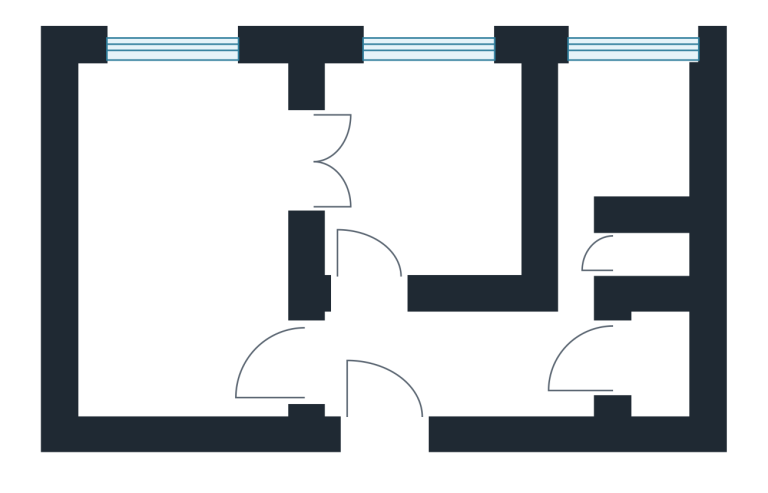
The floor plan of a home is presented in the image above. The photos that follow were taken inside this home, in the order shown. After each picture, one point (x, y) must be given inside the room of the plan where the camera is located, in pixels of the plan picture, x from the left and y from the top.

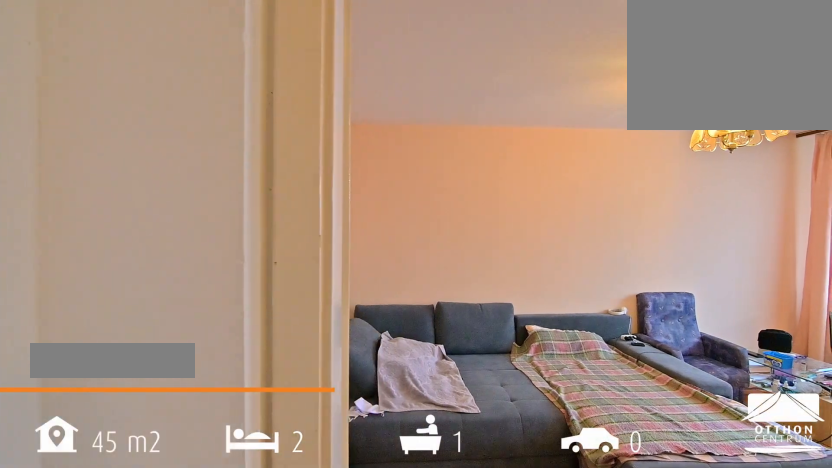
(181, 250)
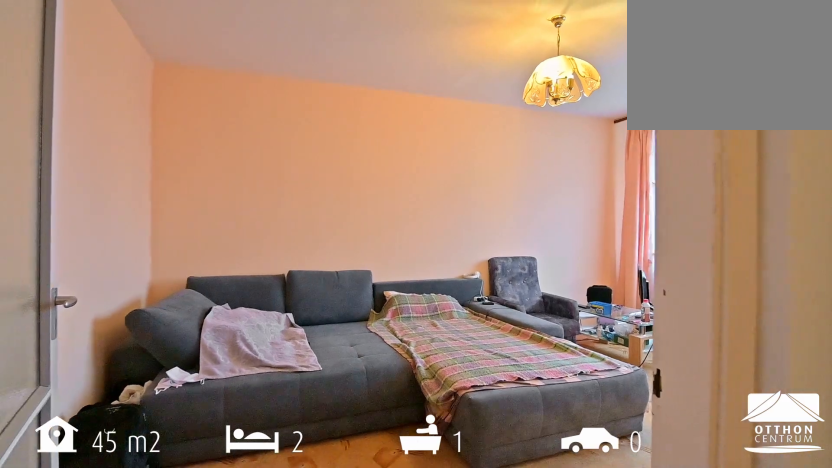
(181, 250)
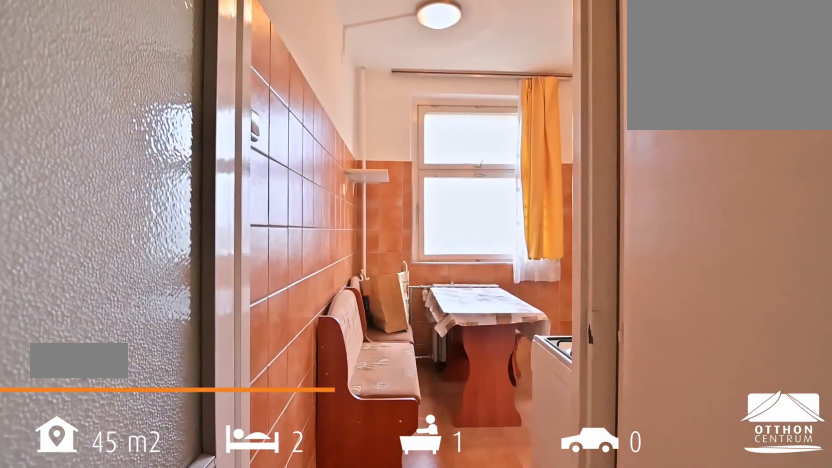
(634, 135)
